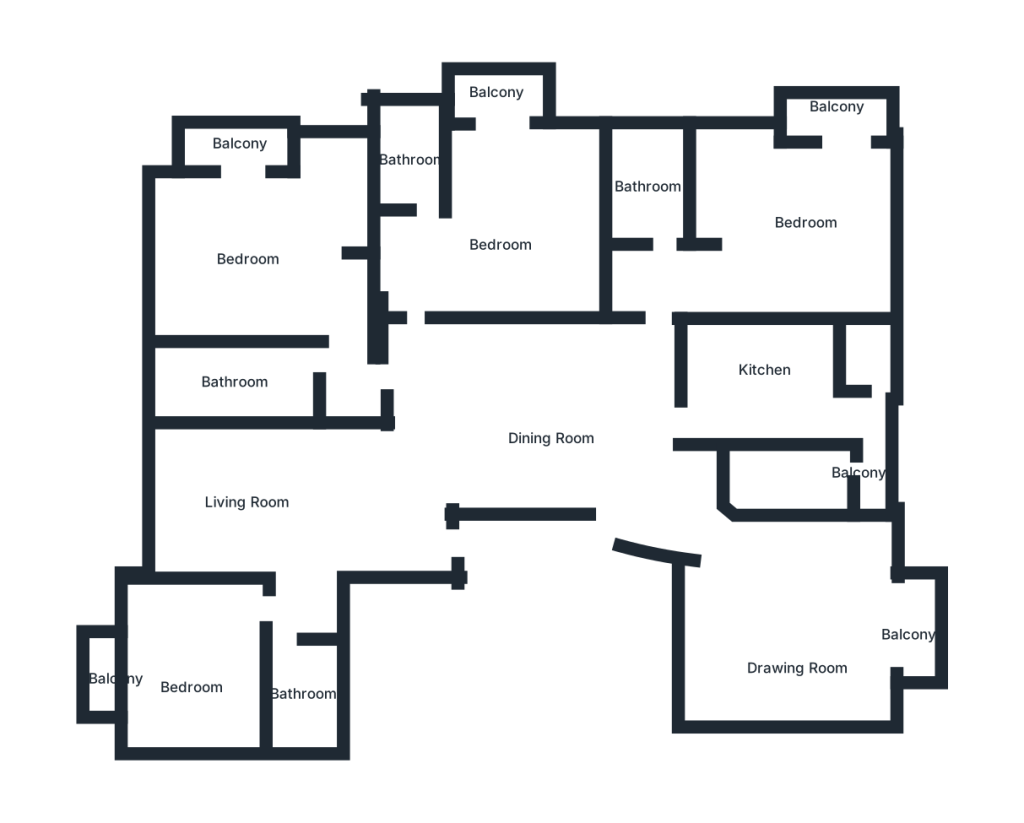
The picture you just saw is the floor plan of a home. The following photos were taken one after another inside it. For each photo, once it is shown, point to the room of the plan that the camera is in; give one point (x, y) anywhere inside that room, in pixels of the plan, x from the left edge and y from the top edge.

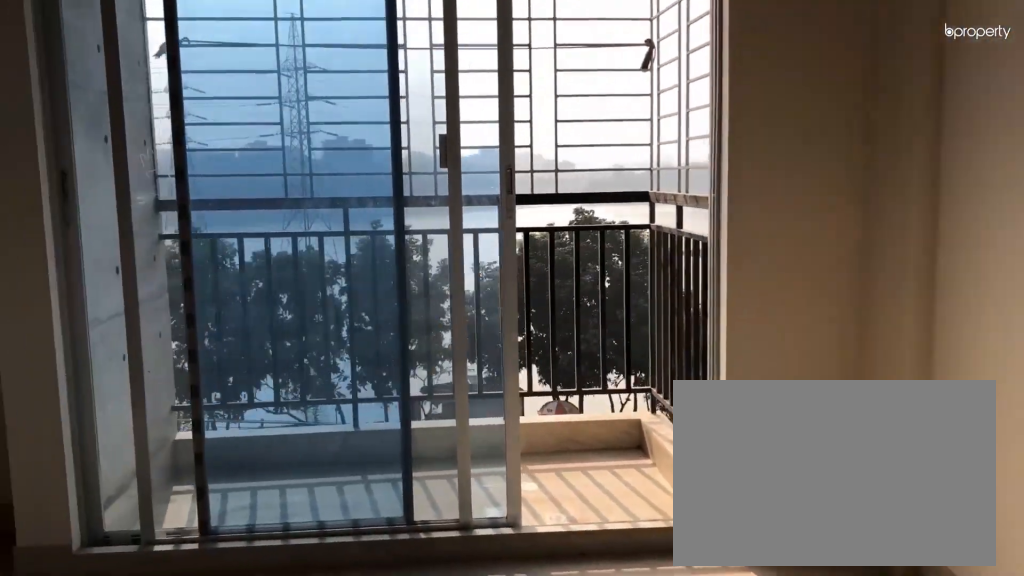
(809, 217)
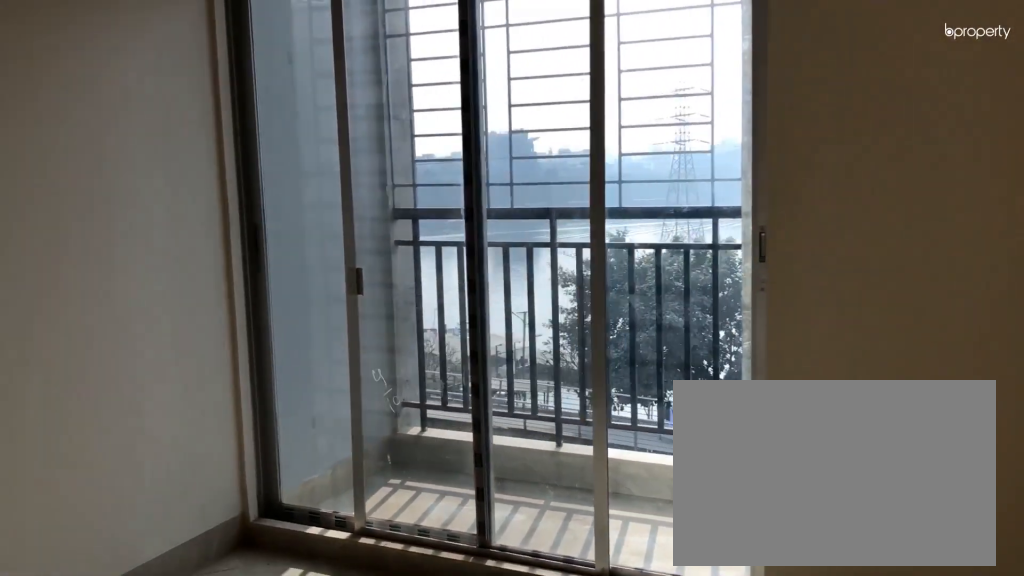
(508, 227)
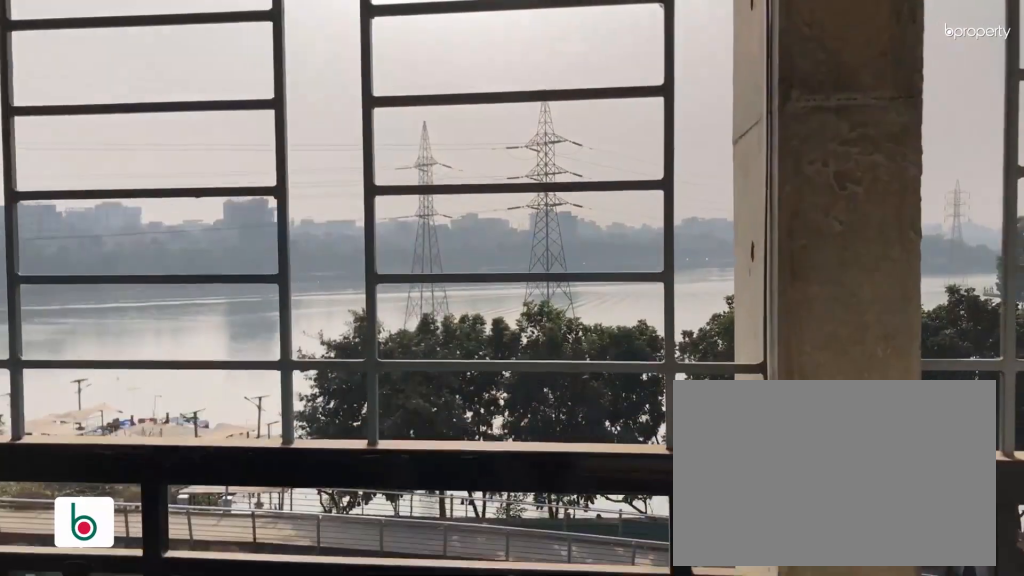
(500, 89)
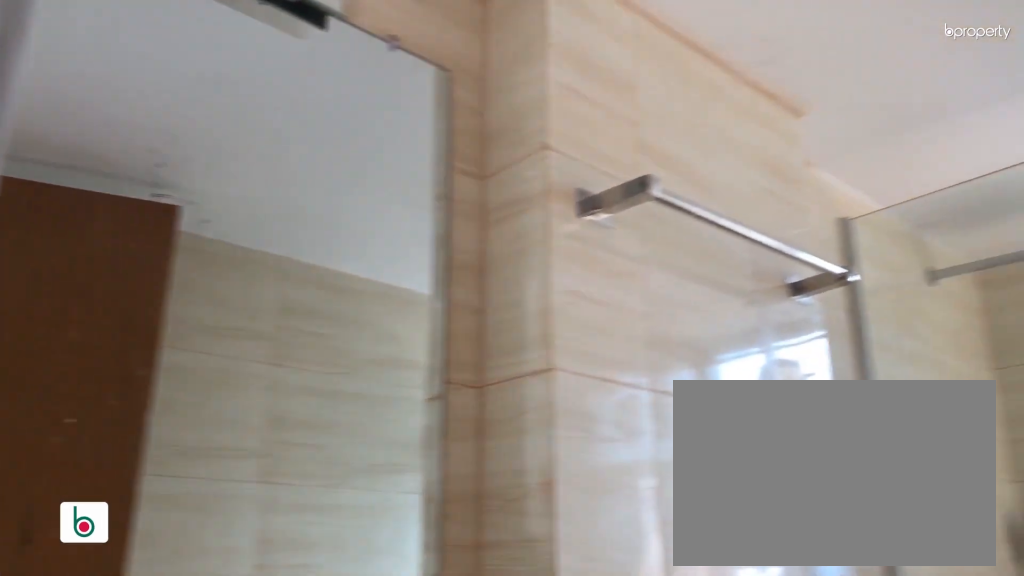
(422, 159)
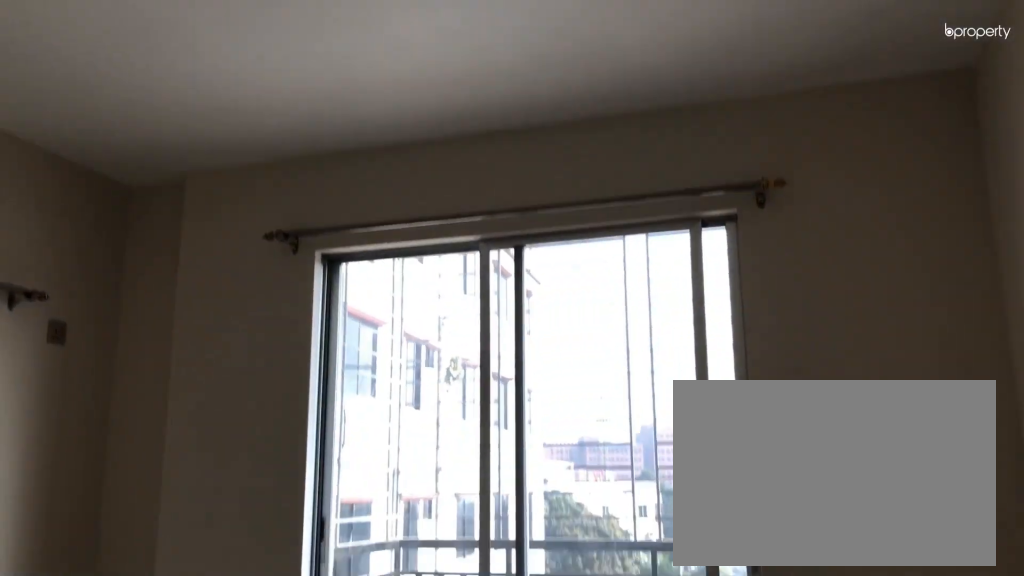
(190, 671)
